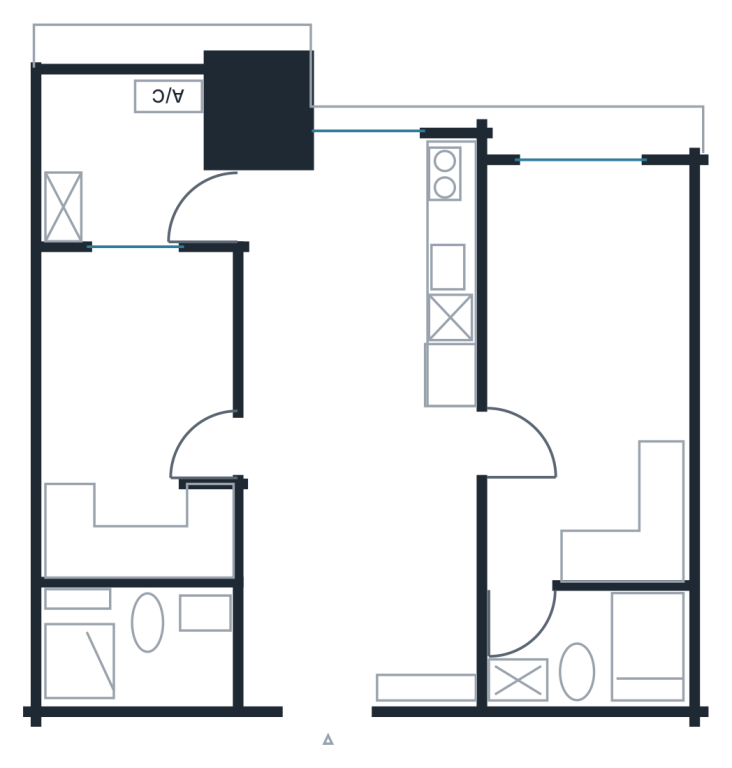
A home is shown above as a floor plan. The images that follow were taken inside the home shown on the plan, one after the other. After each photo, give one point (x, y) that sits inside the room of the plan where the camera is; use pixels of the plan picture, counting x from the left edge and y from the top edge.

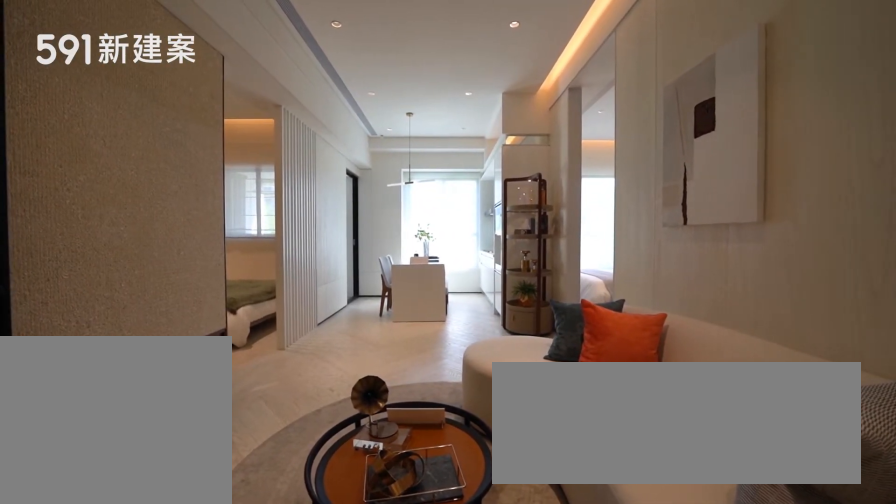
(360, 586)
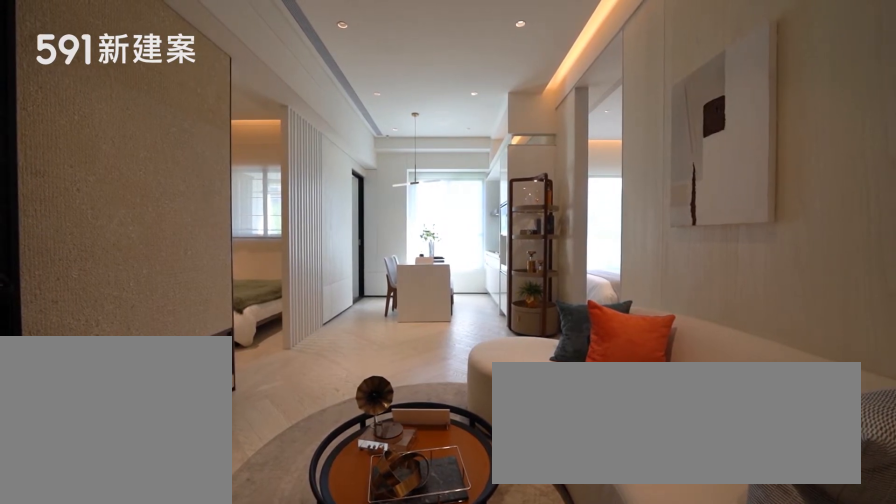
(360, 586)
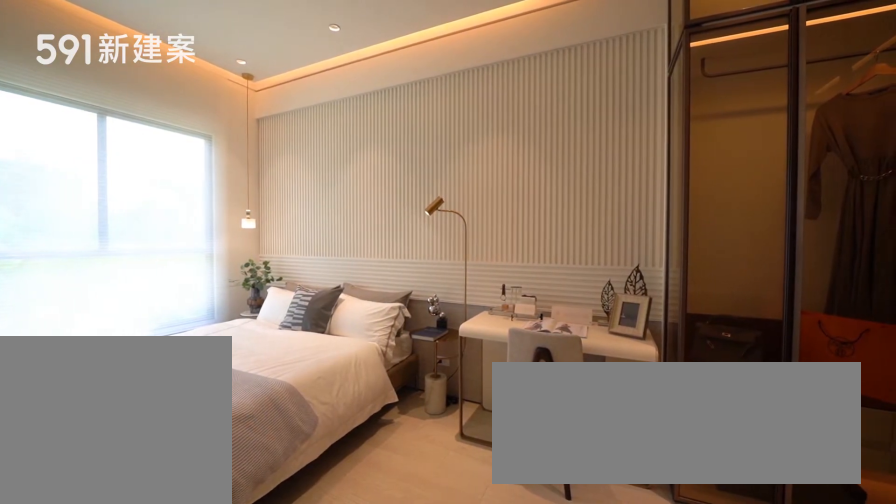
(587, 373)
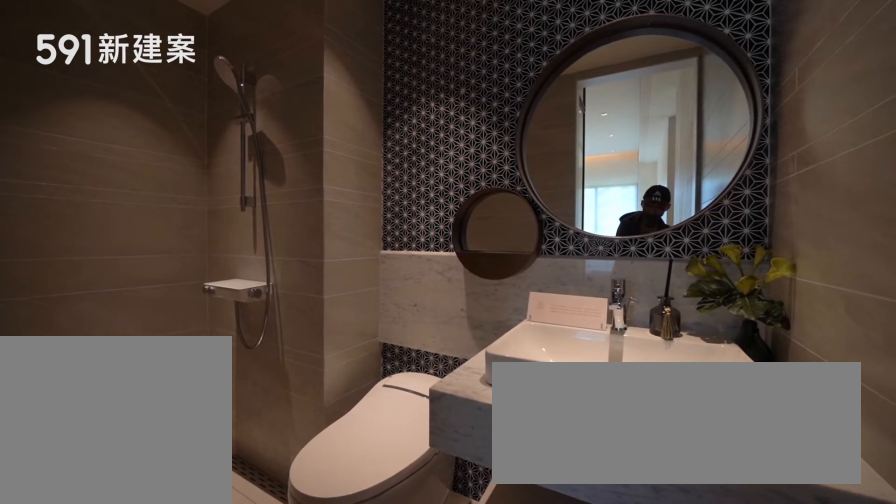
(588, 642)
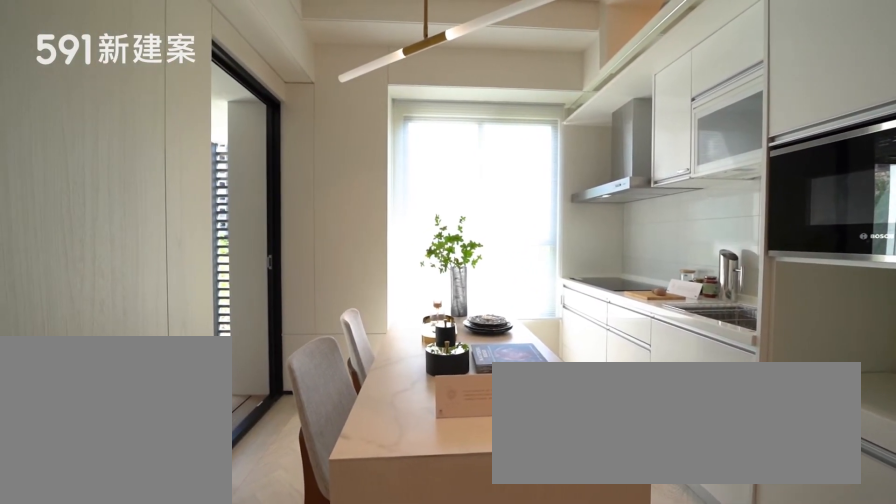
(327, 264)
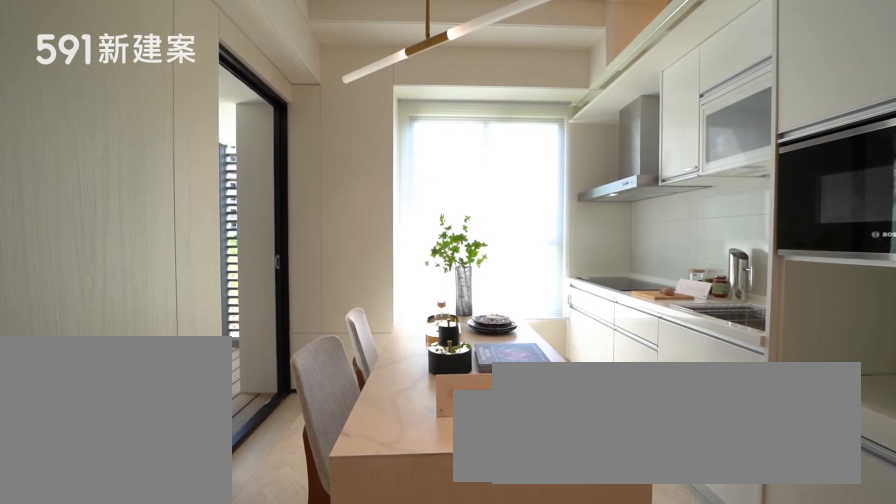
(327, 264)
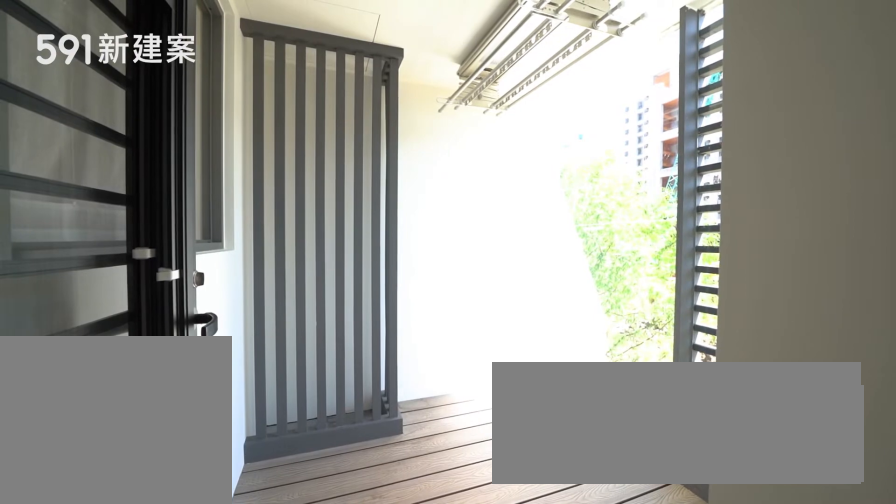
(139, 152)
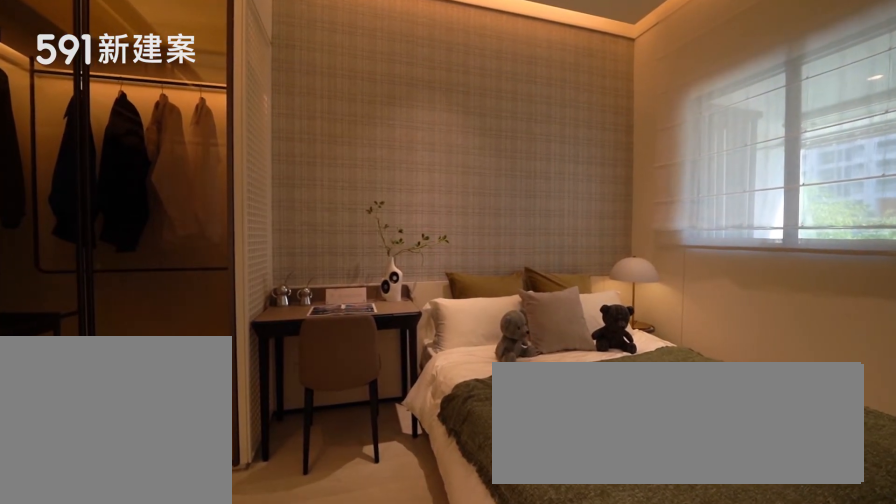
(133, 413)
